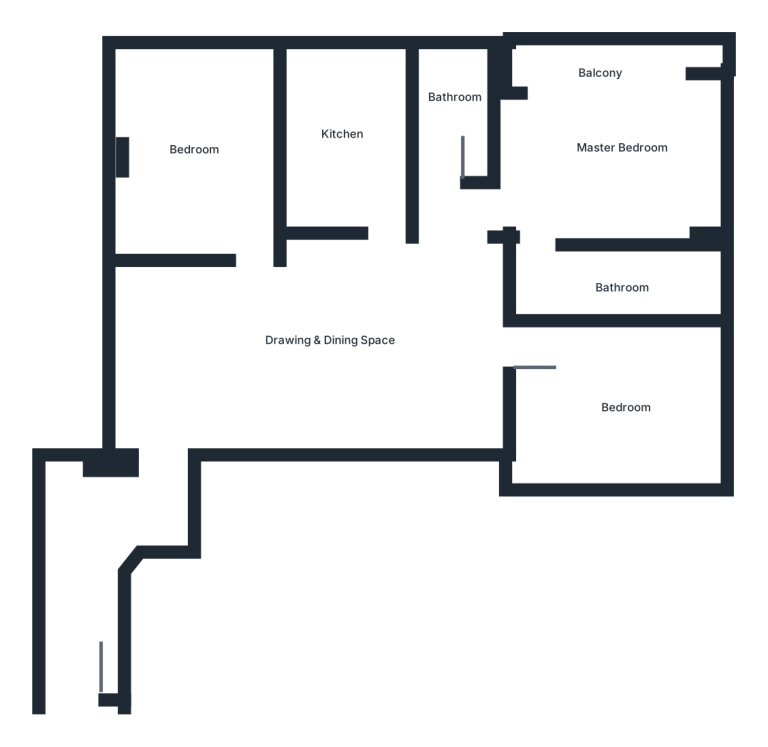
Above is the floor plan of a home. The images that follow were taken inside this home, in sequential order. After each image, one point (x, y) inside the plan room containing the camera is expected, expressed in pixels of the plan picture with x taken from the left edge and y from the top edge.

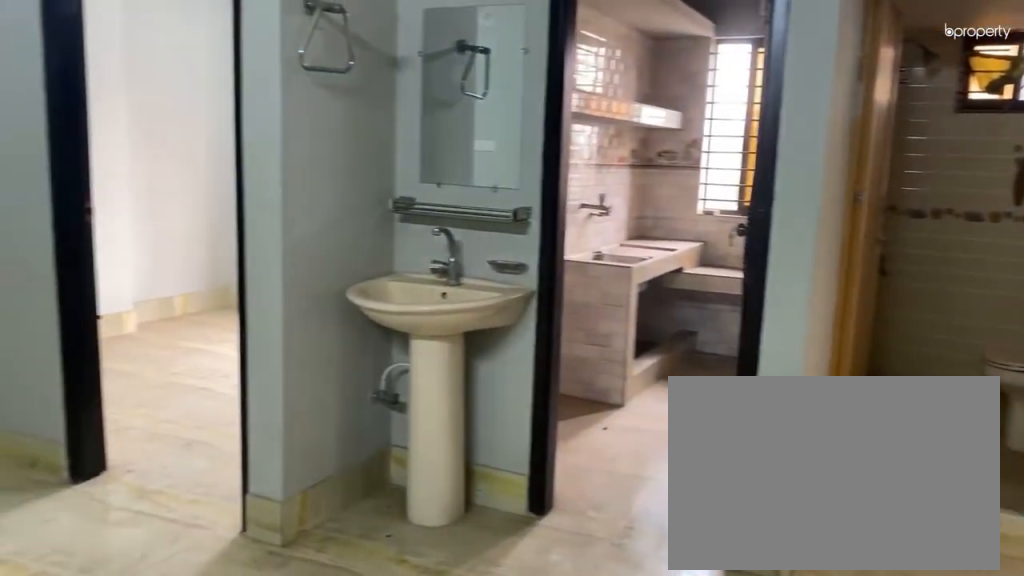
(325, 314)
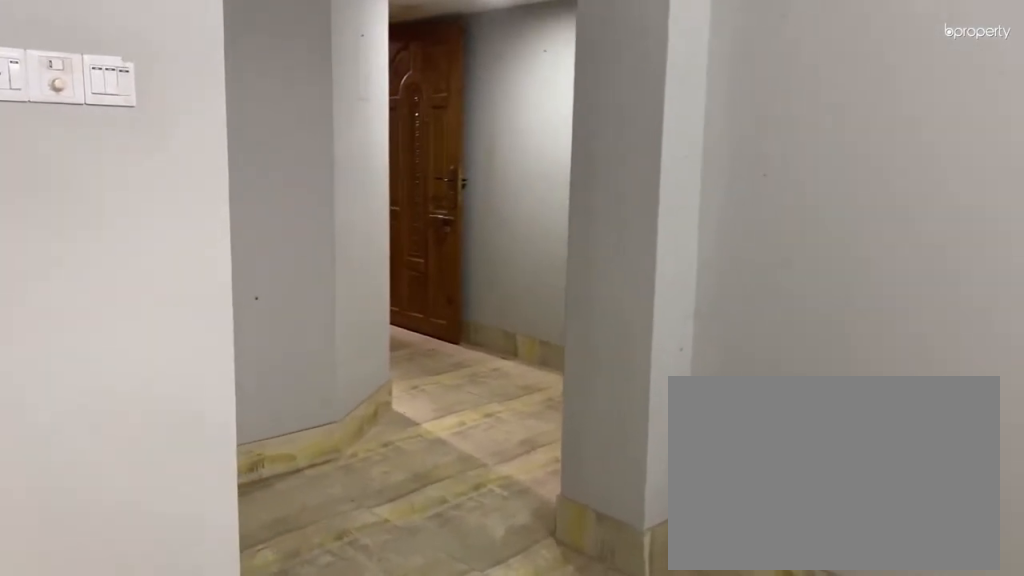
(325, 314)
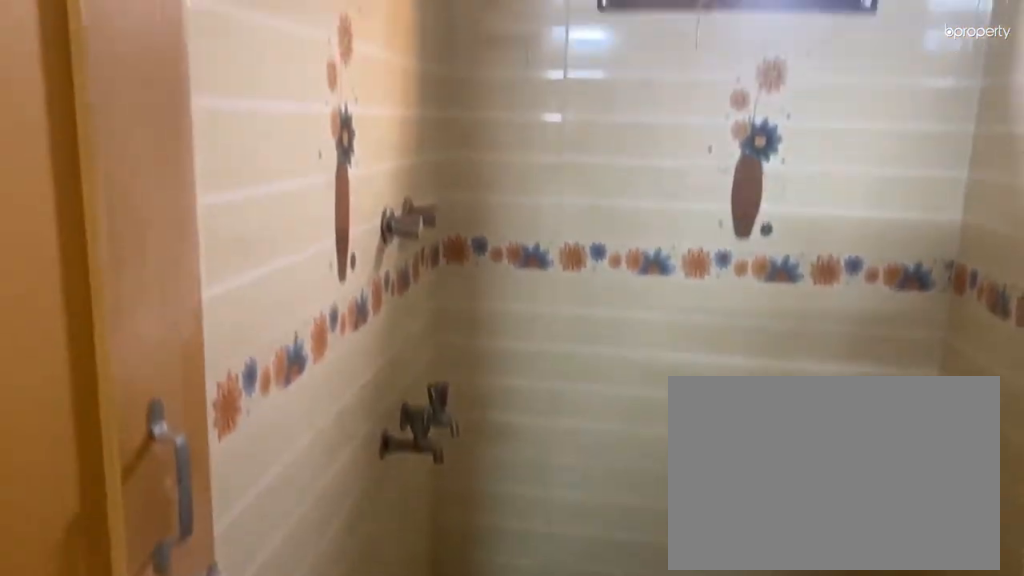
(446, 127)
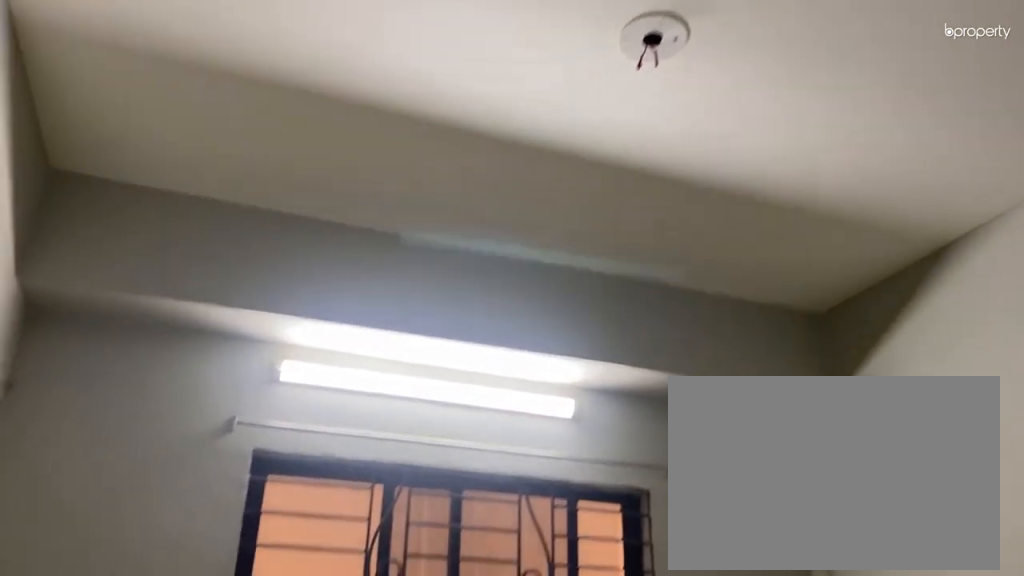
(620, 398)
